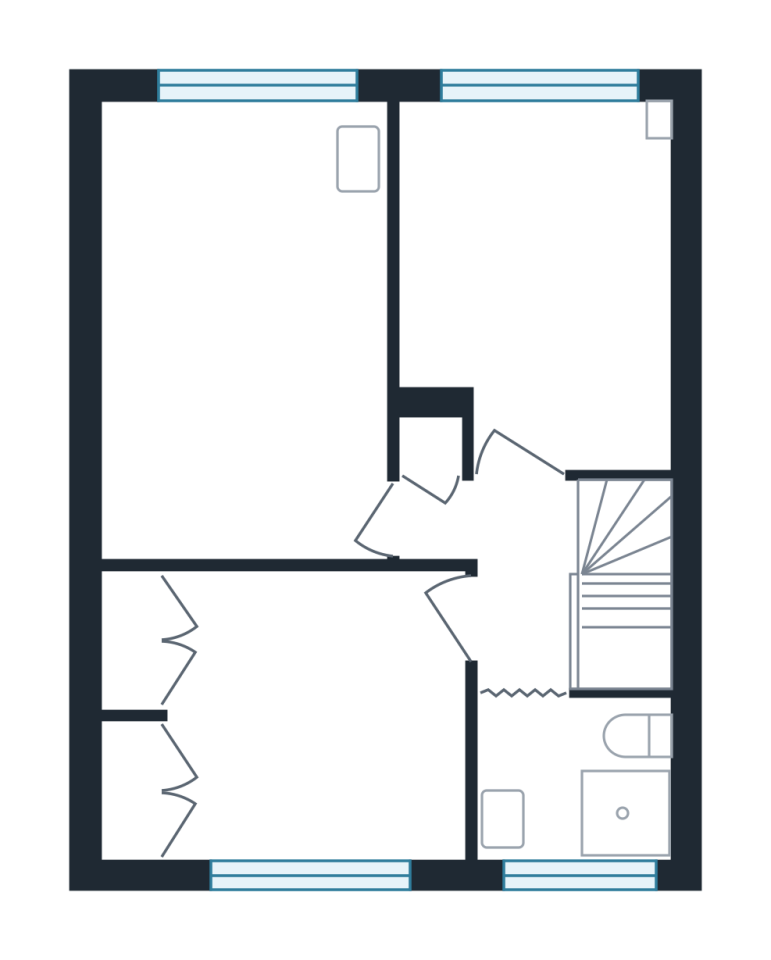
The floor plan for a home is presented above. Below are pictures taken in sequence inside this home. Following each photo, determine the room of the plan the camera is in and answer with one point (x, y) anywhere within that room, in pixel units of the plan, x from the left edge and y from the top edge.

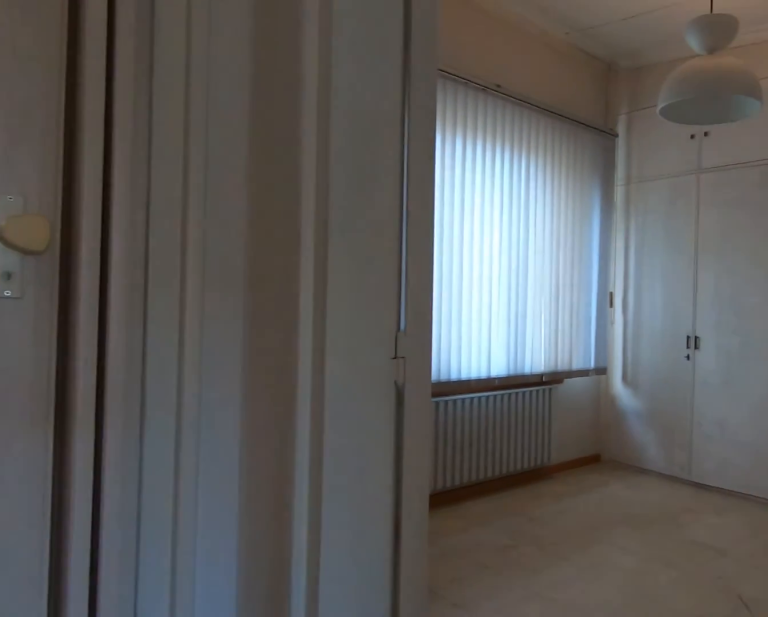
(506, 569)
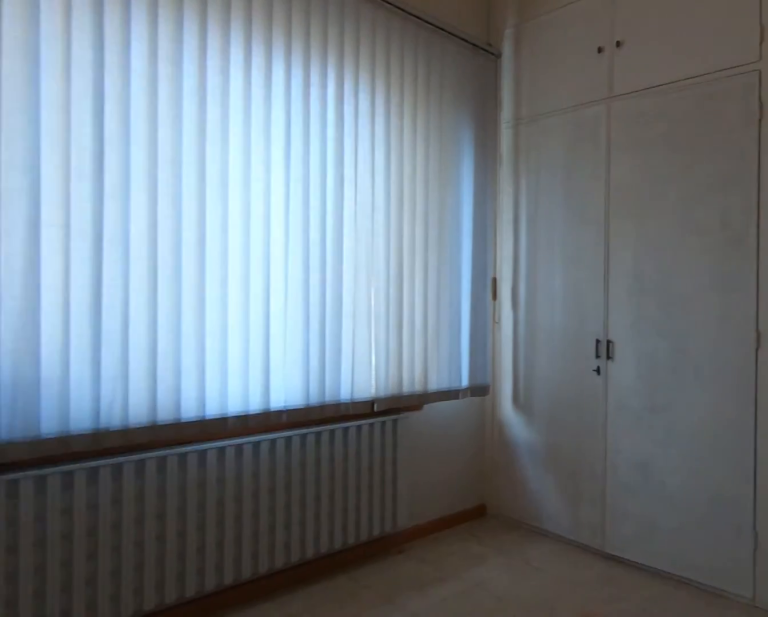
(316, 716)
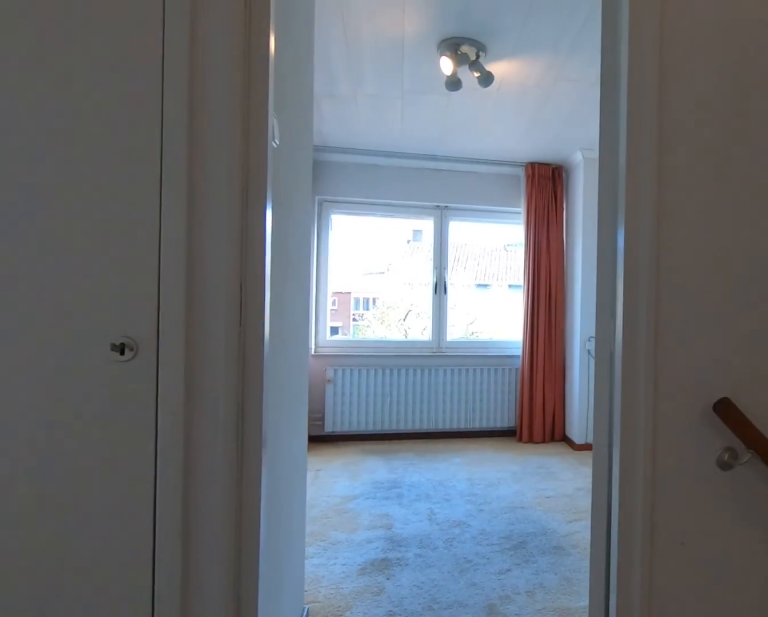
(506, 570)
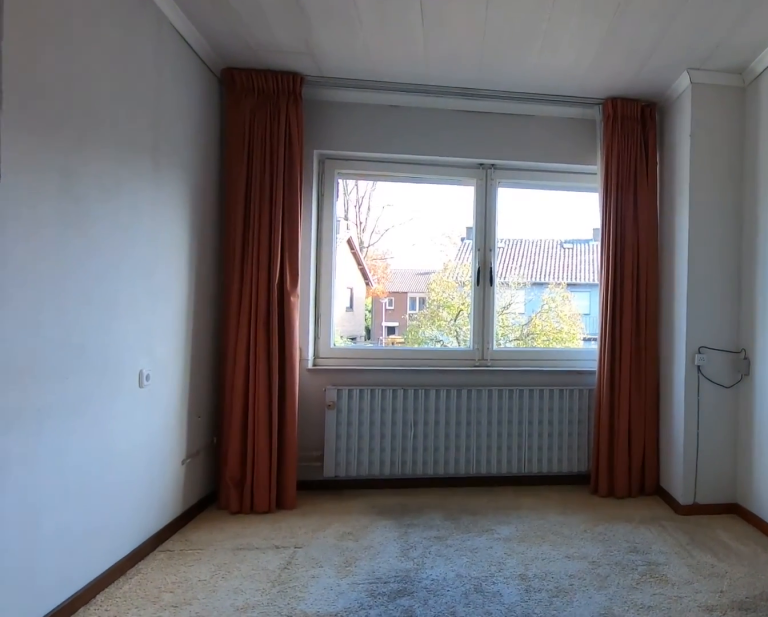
(542, 279)
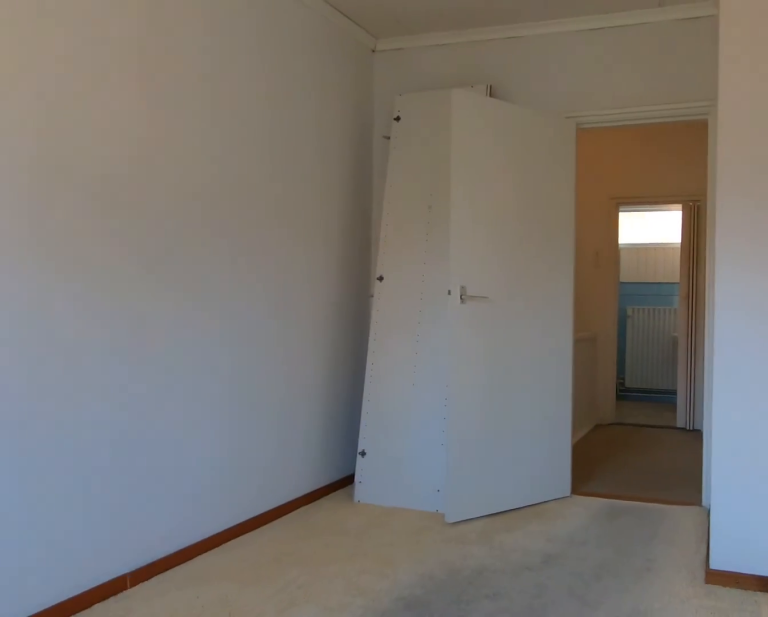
(542, 279)
